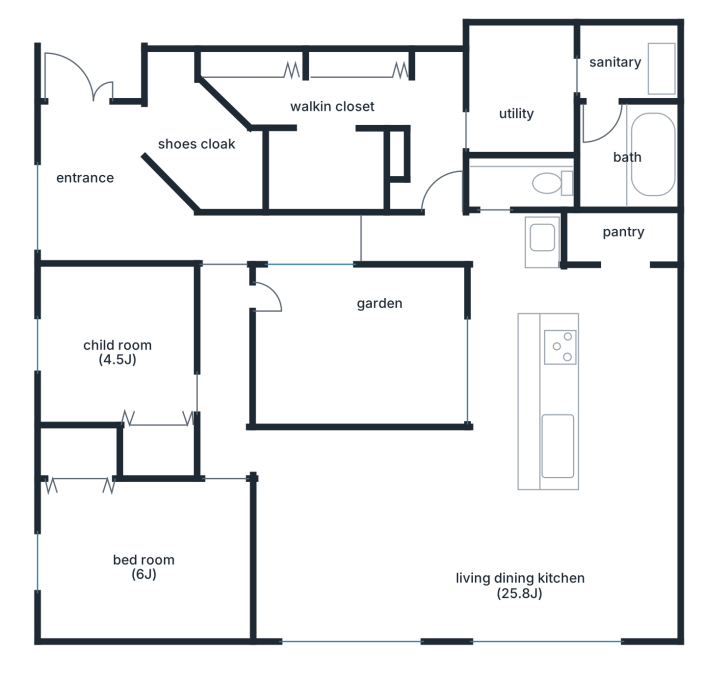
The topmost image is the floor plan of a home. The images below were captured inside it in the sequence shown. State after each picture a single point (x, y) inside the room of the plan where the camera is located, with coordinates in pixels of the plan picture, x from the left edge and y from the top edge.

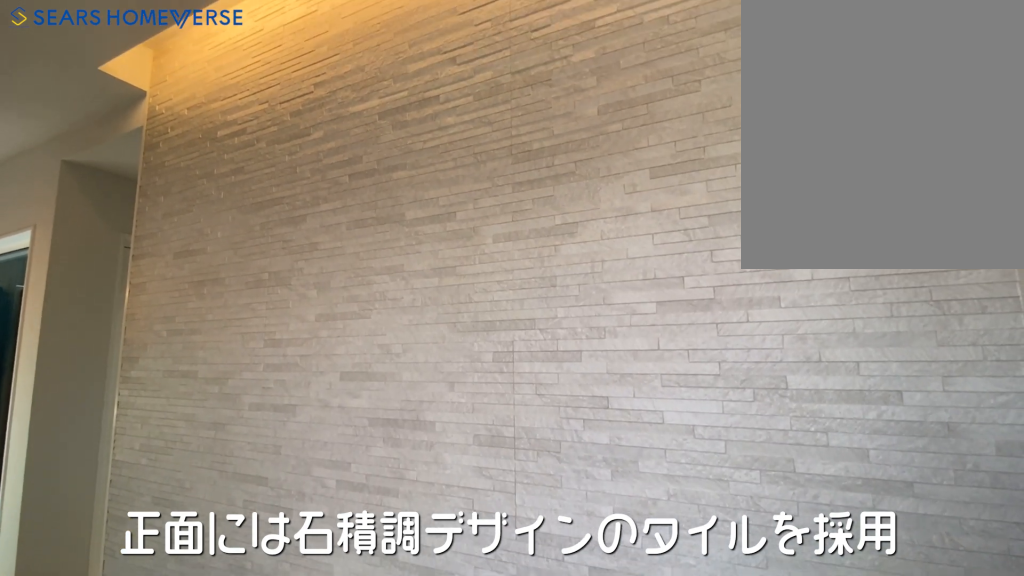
(90, 176)
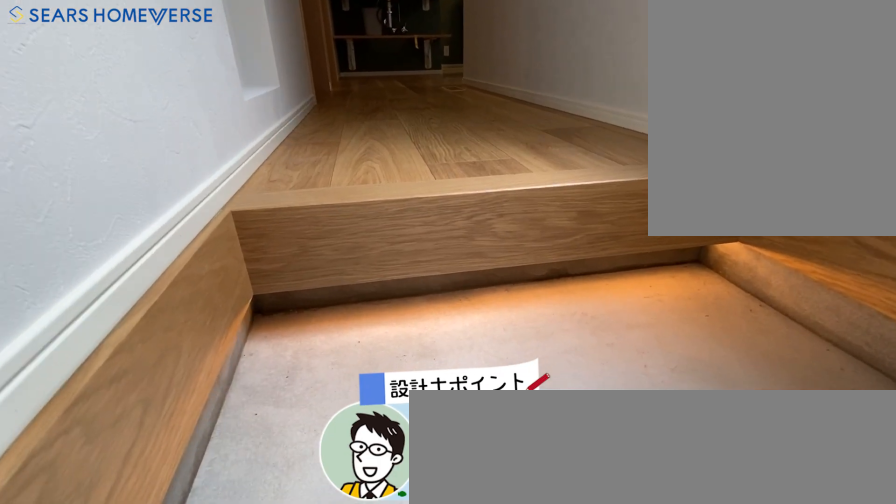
(90, 176)
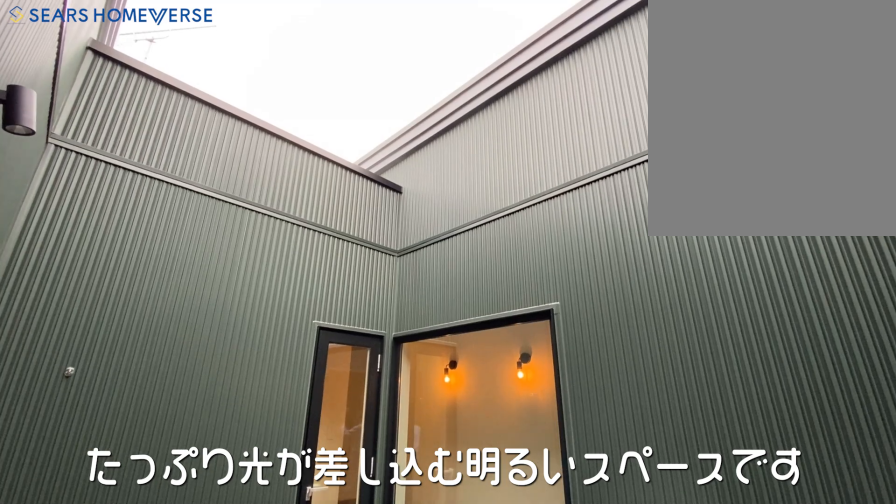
(365, 352)
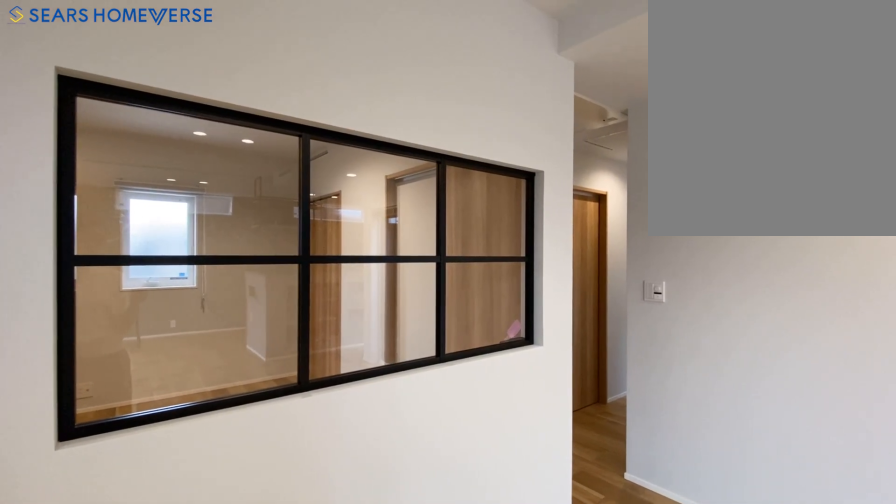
(416, 519)
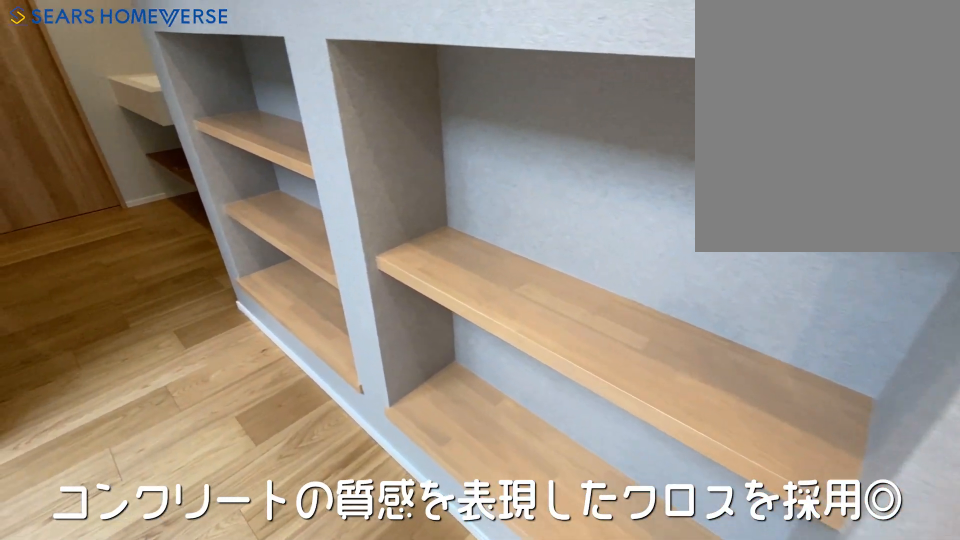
(620, 401)
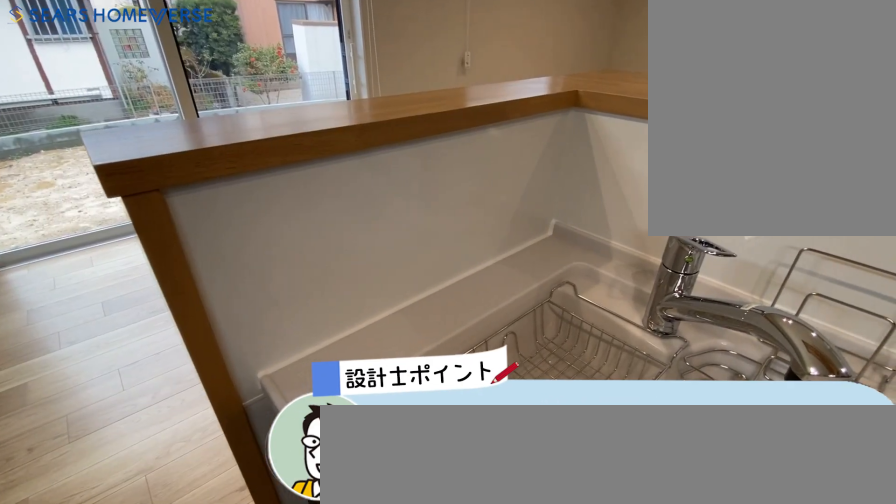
(620, 401)
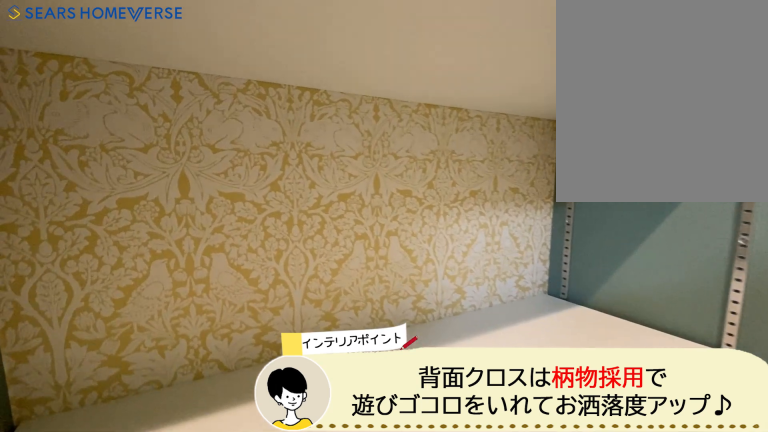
(627, 240)
